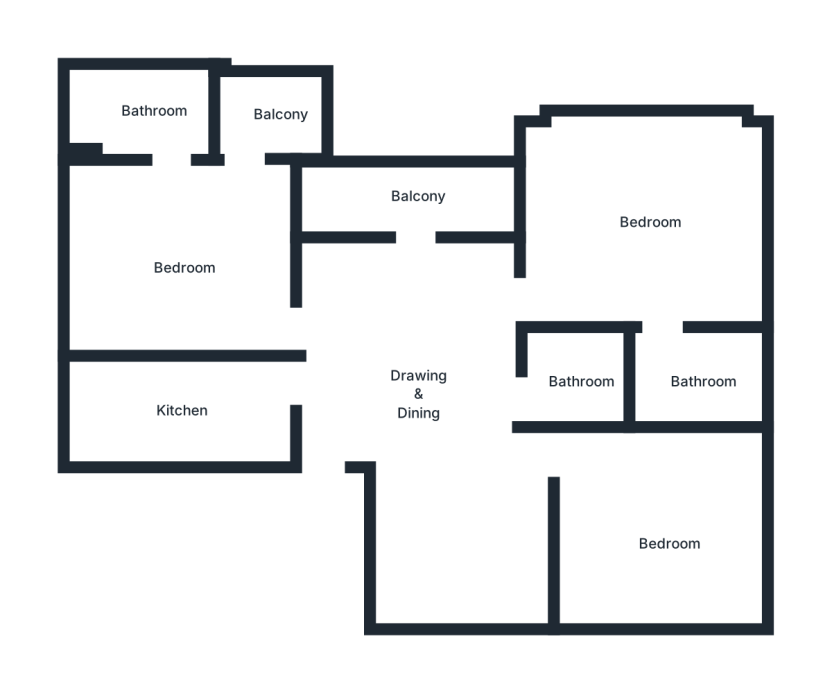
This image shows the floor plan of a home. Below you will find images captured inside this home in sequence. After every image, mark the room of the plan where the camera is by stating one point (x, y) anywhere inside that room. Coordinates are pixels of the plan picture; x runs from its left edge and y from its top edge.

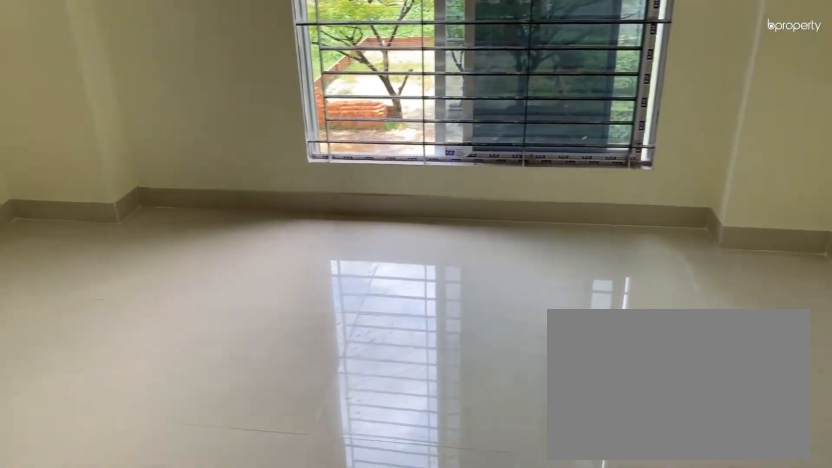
(645, 226)
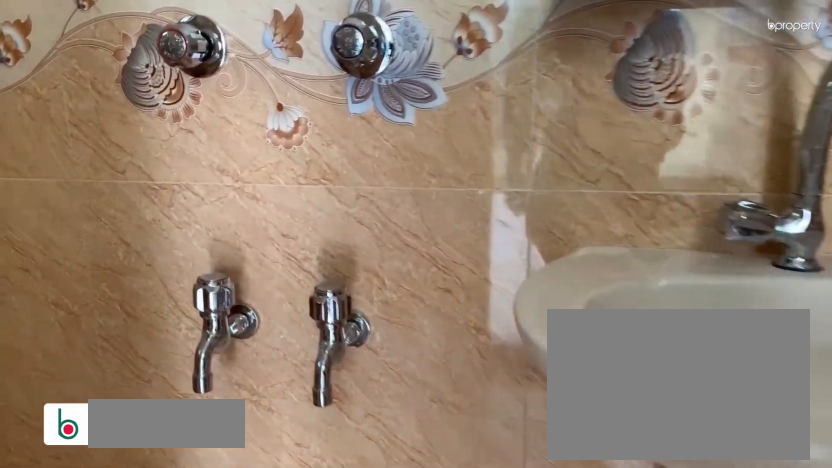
(702, 374)
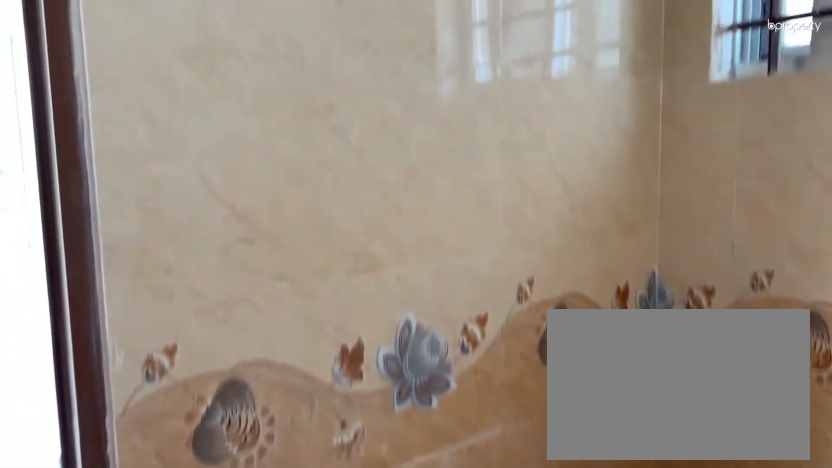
(702, 374)
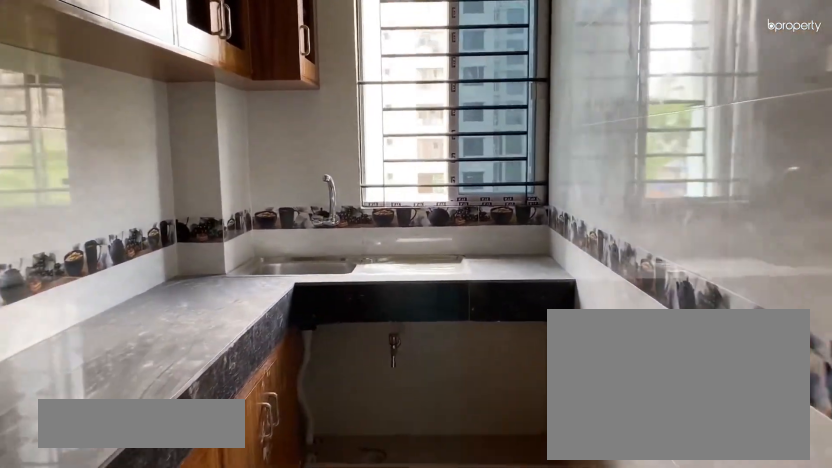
(181, 408)
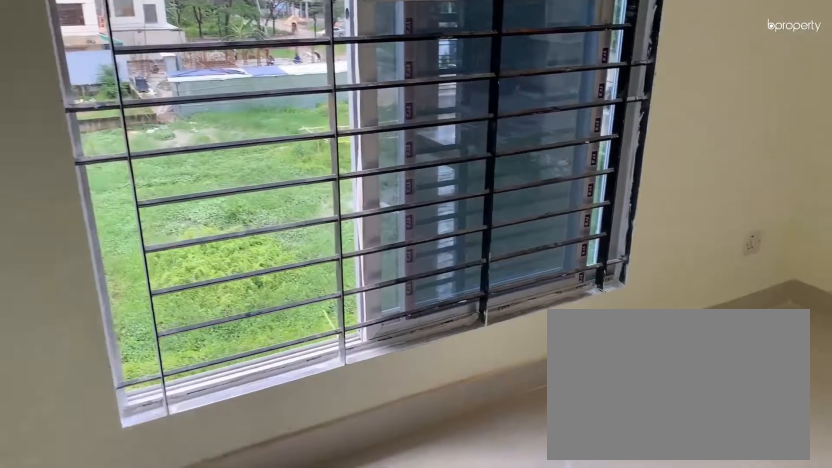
(182, 270)
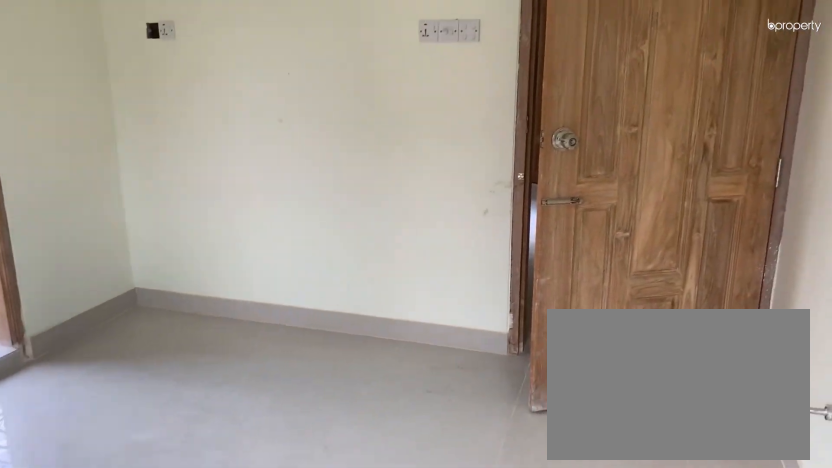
(182, 270)
